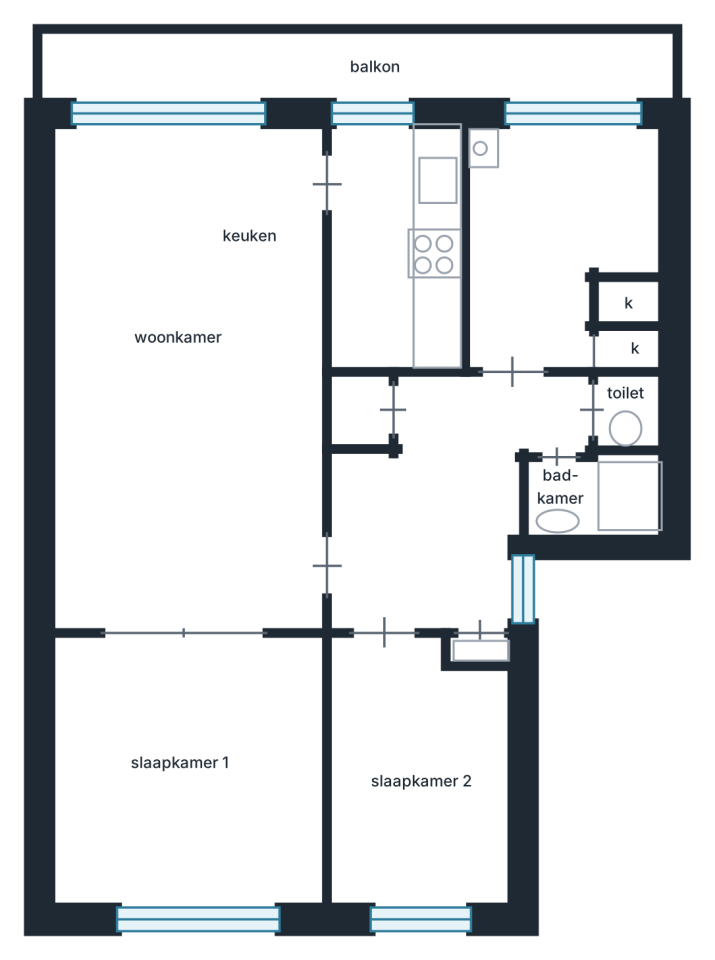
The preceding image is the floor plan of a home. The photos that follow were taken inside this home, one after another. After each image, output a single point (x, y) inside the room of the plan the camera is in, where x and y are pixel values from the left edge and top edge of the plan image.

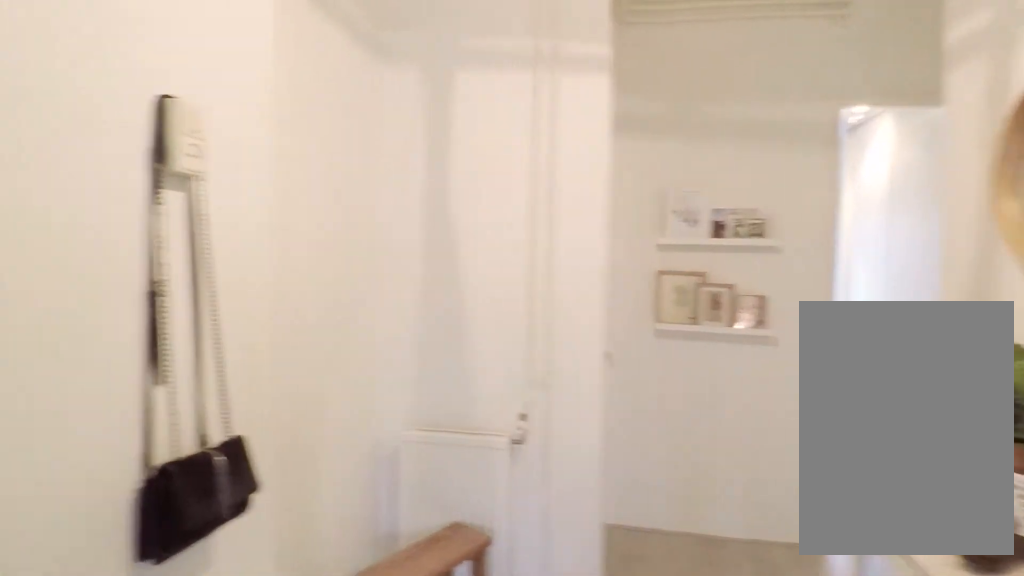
(446, 503)
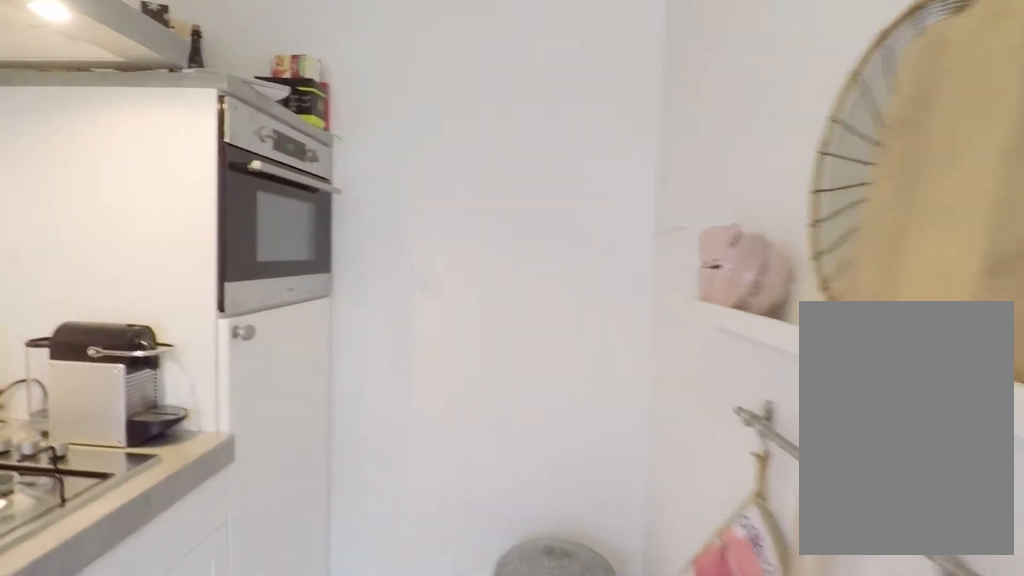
(395, 248)
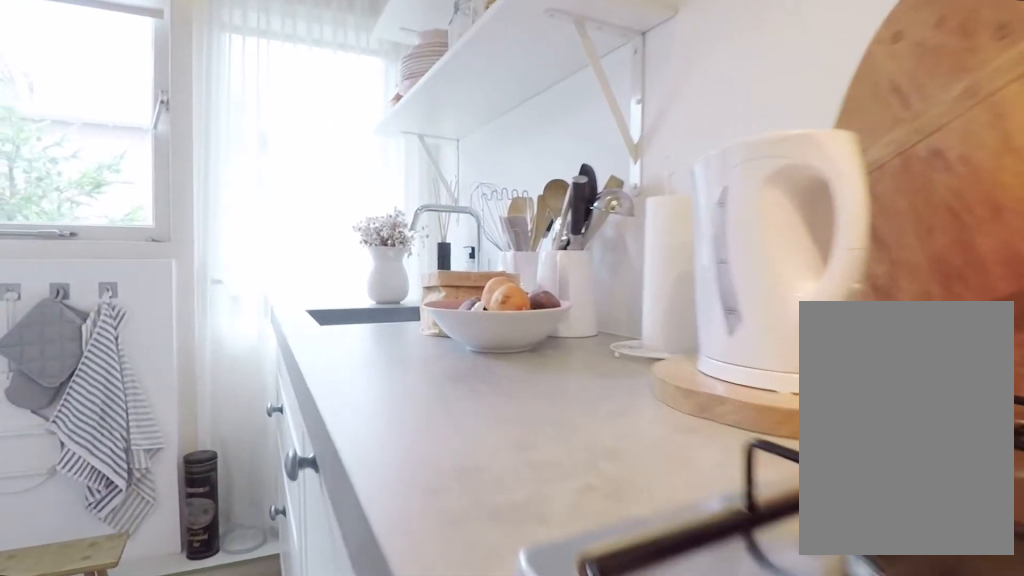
(395, 248)
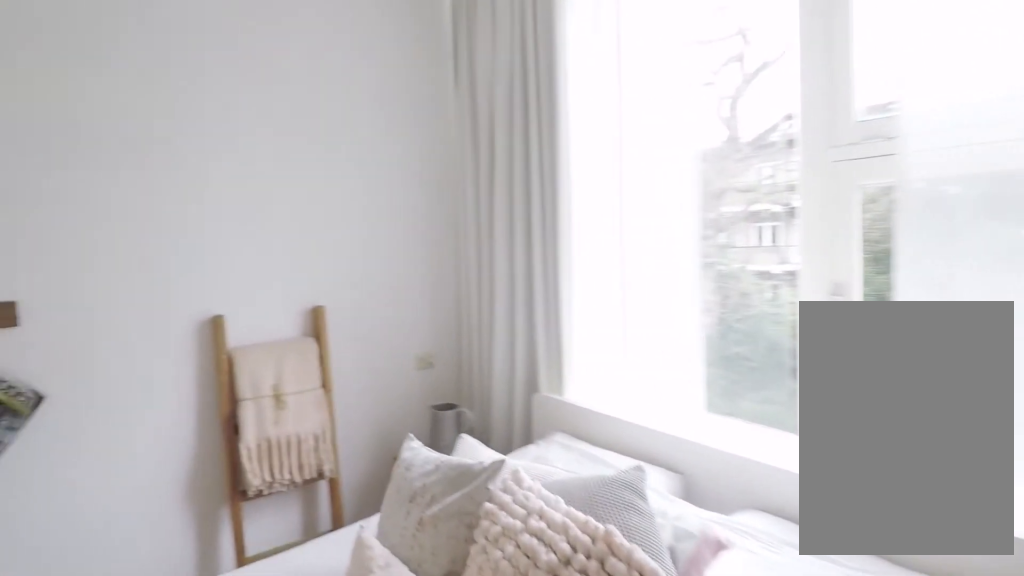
(187, 774)
